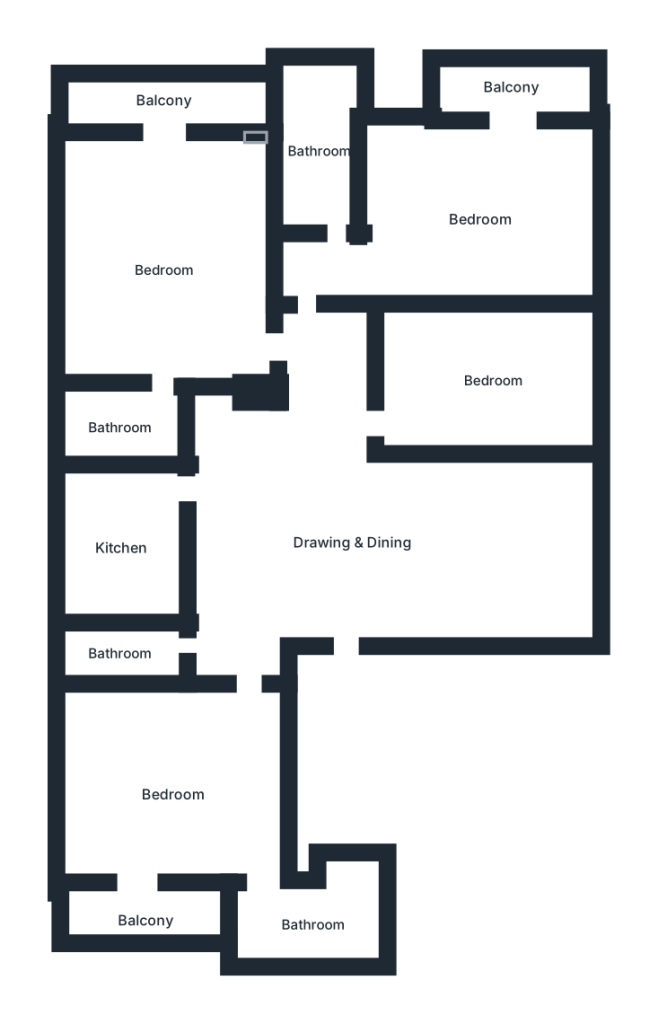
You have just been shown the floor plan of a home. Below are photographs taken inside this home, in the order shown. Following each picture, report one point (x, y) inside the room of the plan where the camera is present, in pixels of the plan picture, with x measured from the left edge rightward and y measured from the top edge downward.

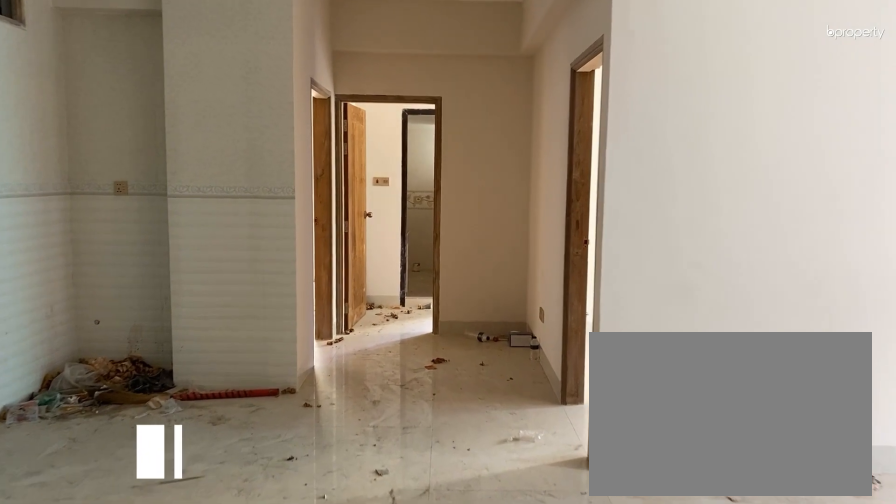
(352, 541)
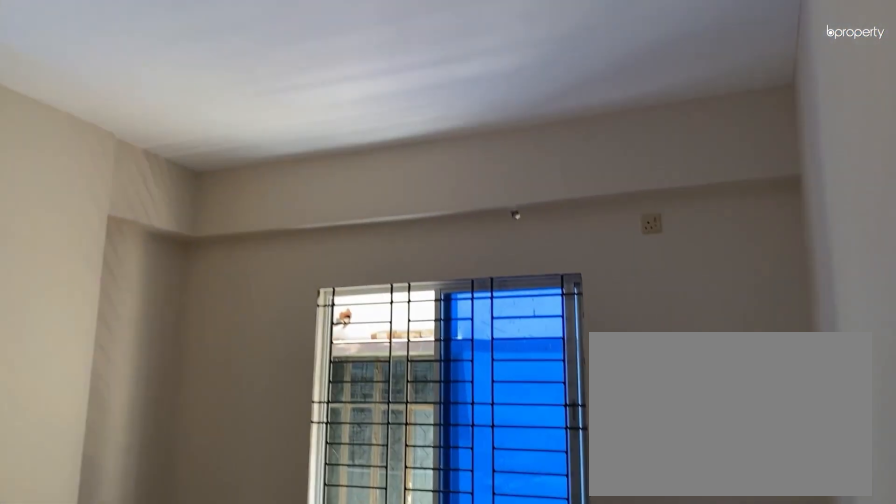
(174, 794)
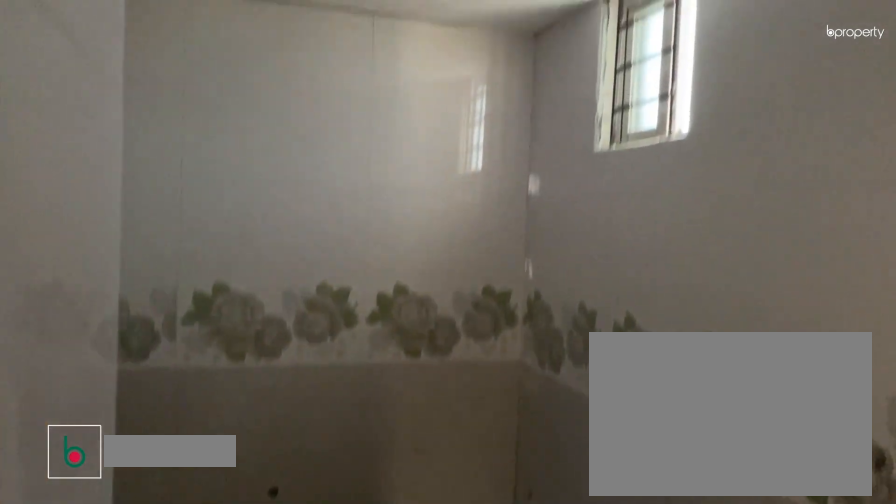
(311, 922)
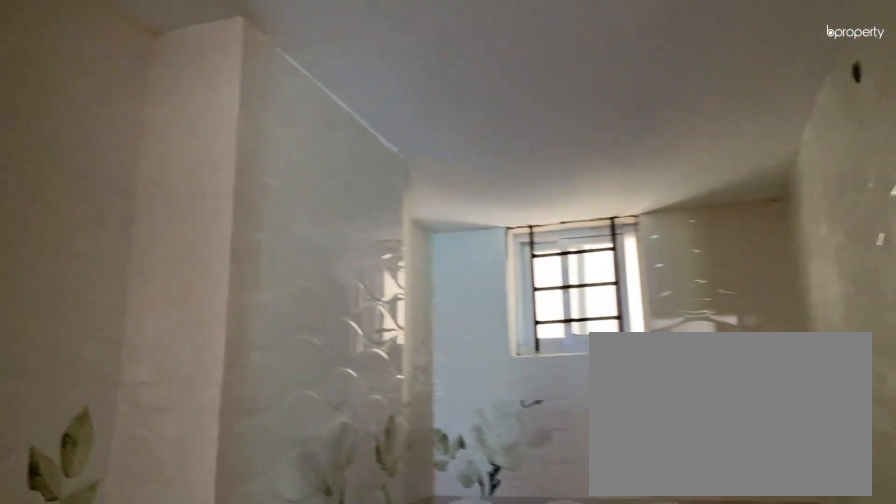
(116, 650)
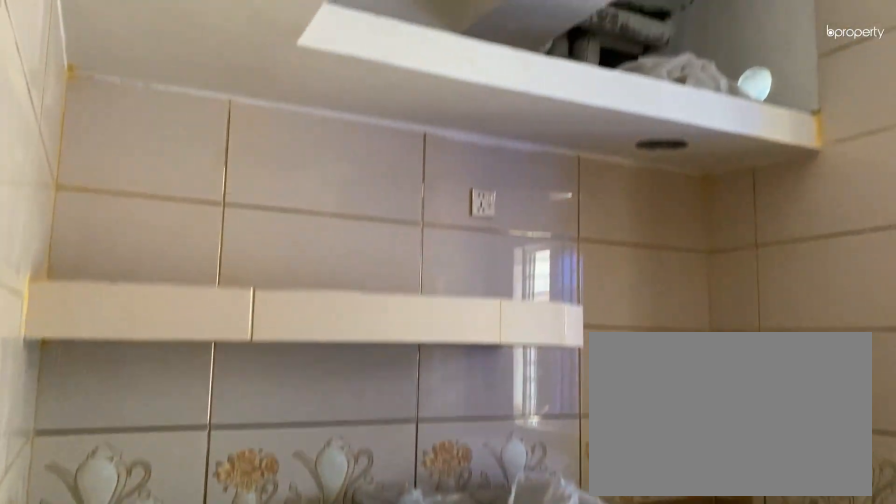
(122, 550)
